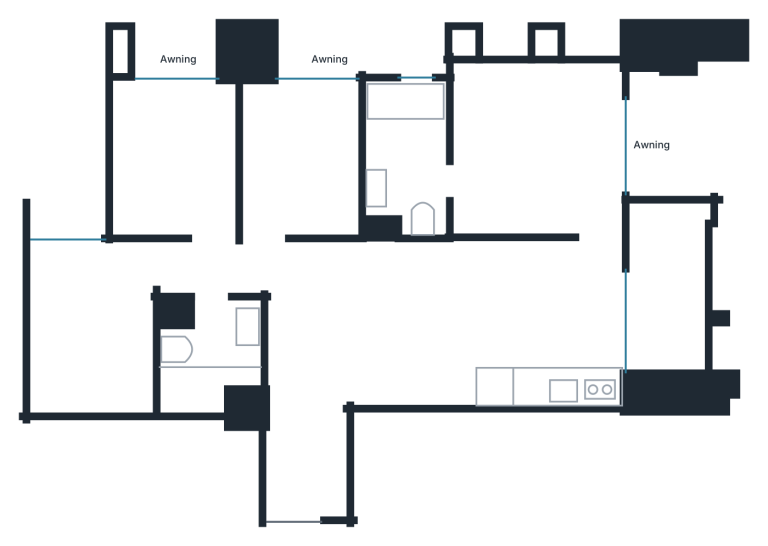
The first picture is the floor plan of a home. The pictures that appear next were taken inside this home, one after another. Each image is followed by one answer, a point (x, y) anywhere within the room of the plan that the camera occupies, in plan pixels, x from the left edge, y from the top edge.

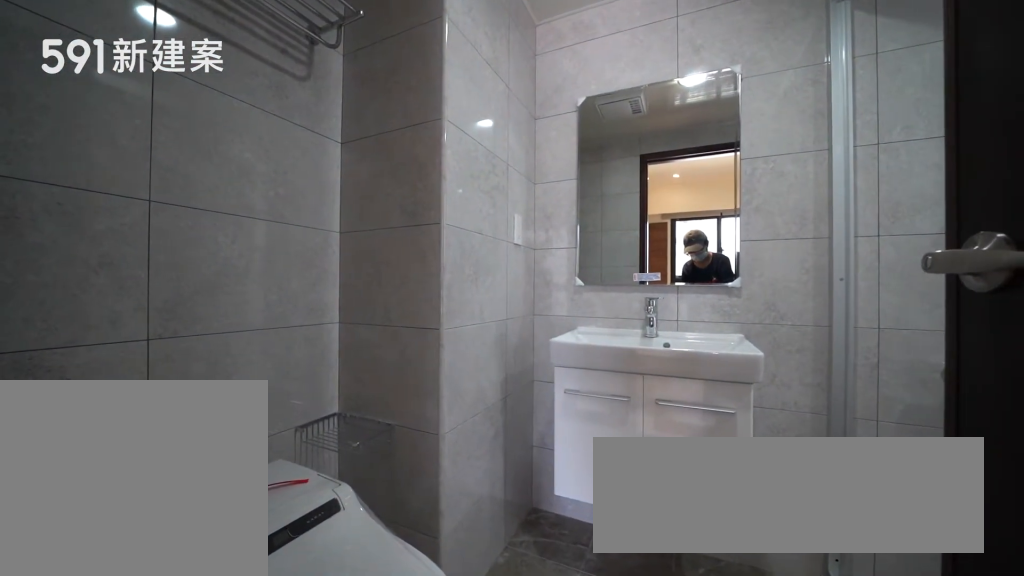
(405, 158)
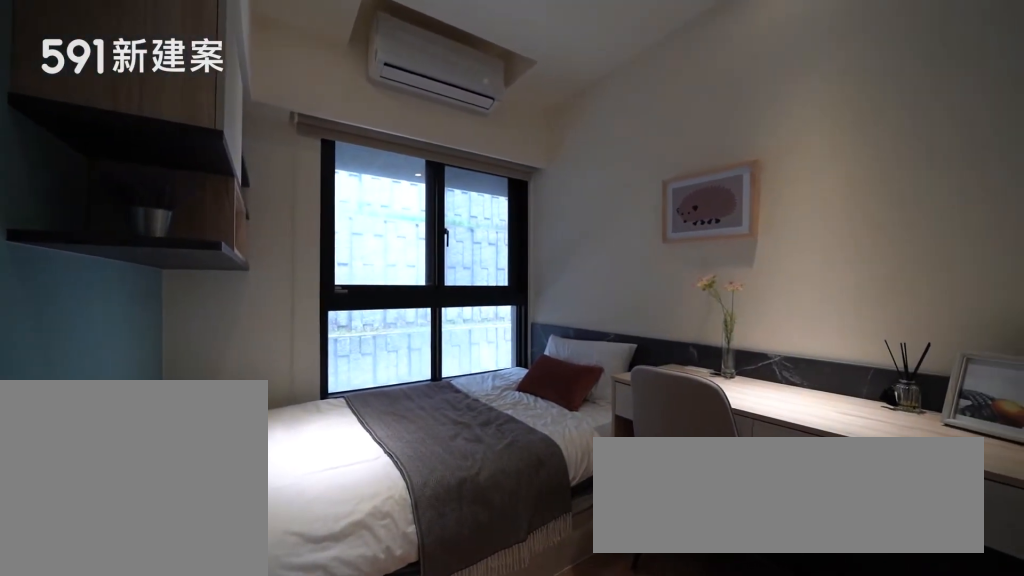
(303, 159)
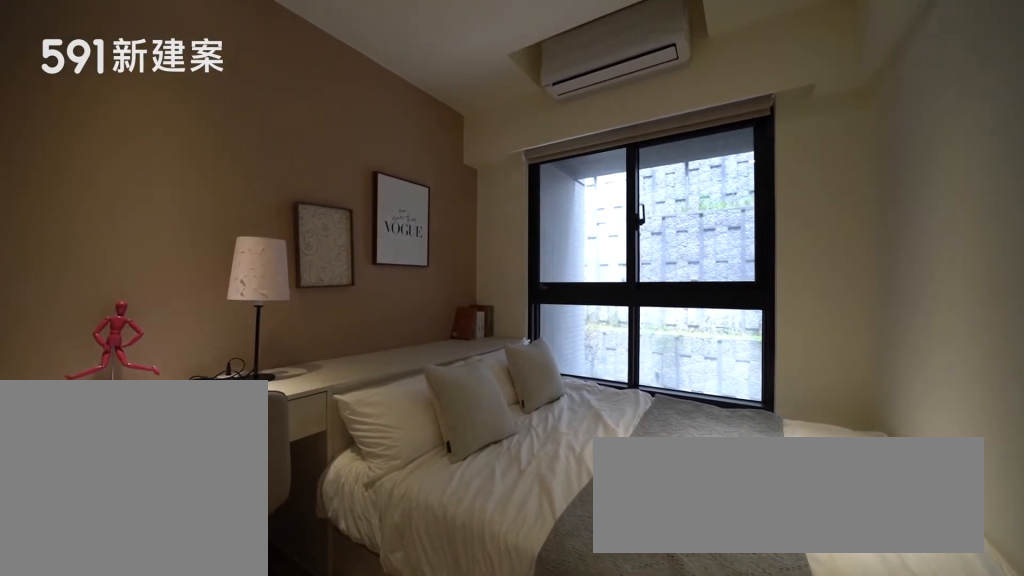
(171, 158)
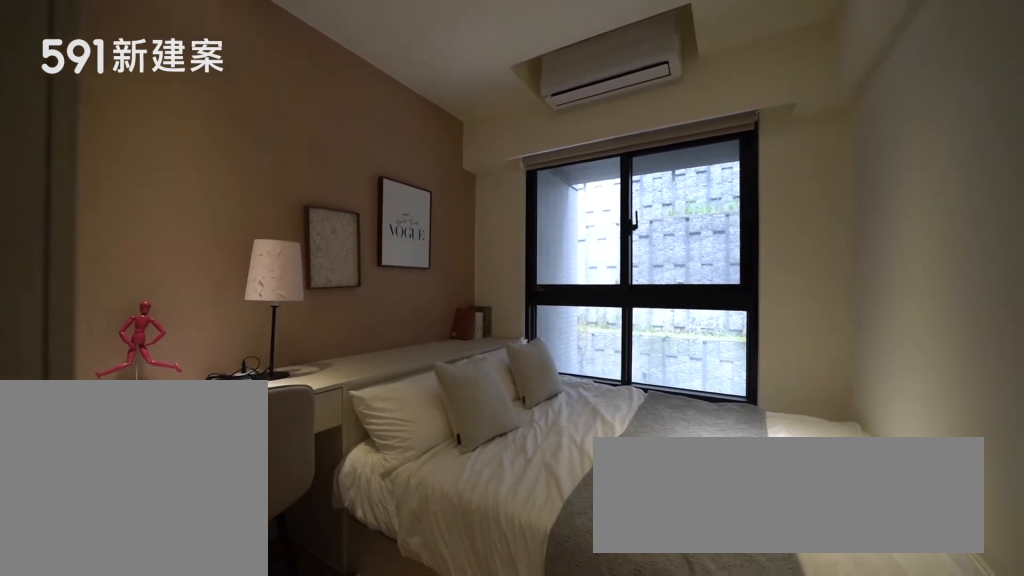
(171, 158)
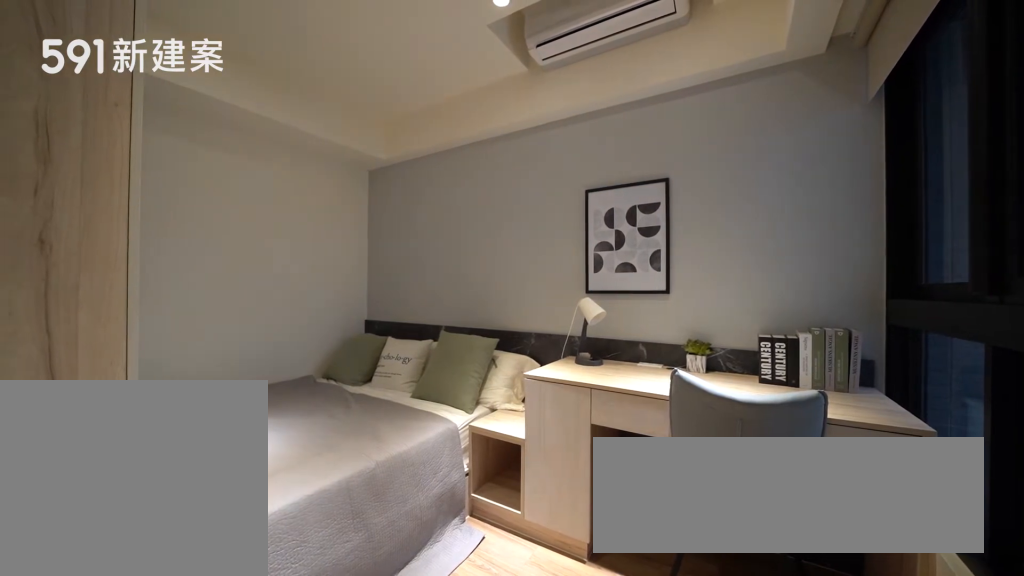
(88, 329)
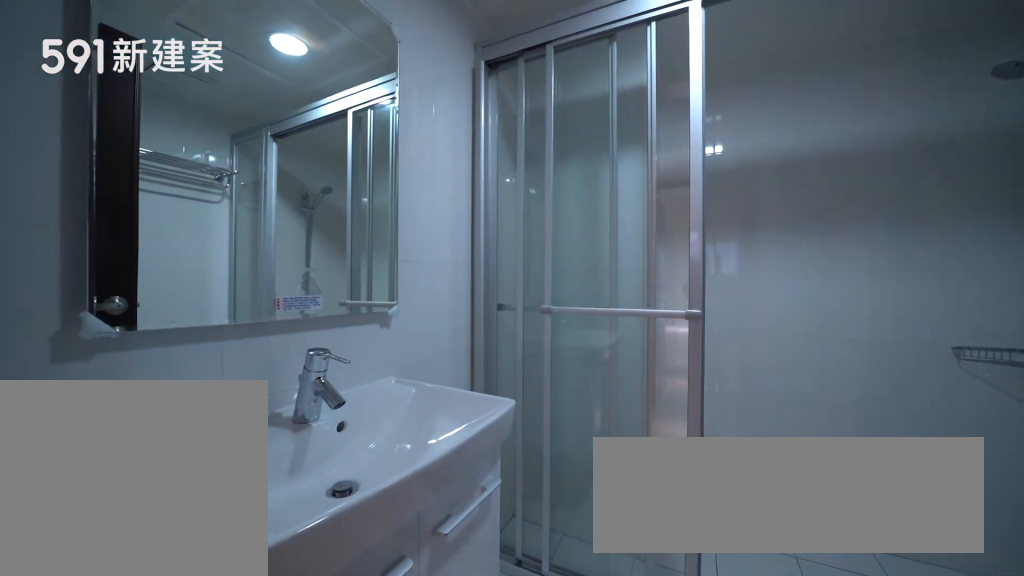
(212, 357)
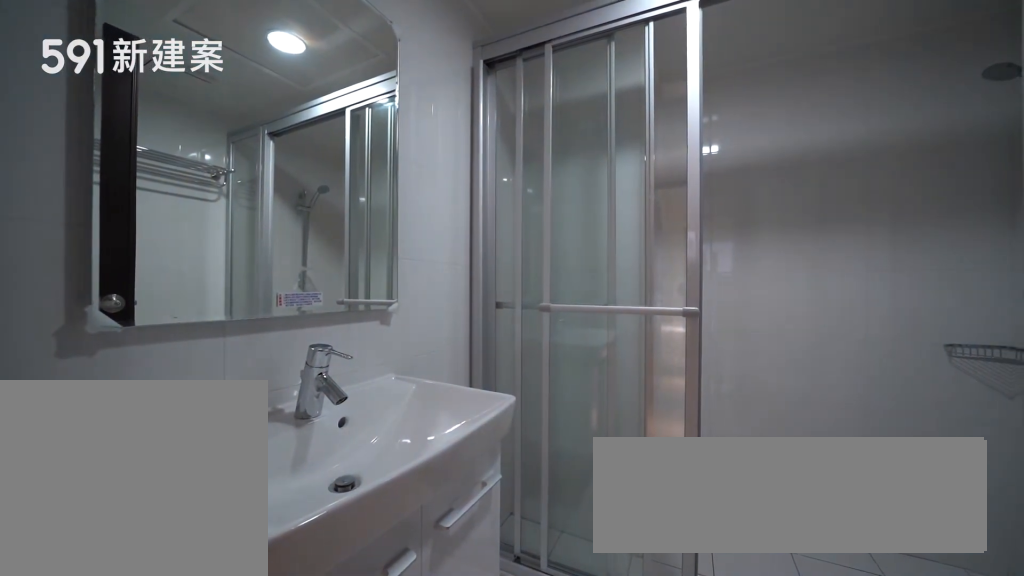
(212, 357)
